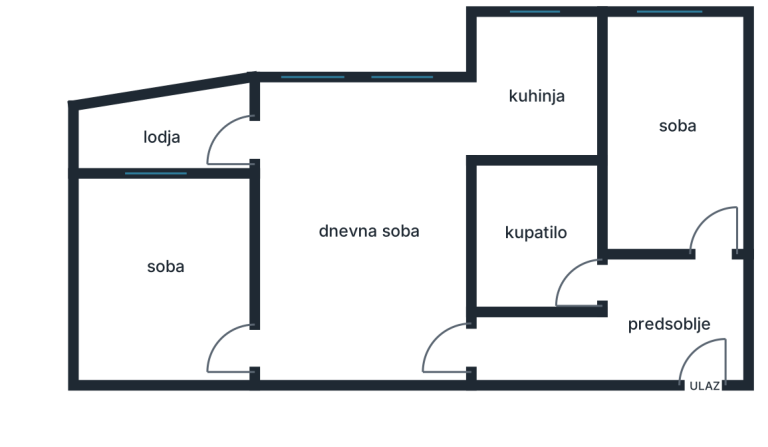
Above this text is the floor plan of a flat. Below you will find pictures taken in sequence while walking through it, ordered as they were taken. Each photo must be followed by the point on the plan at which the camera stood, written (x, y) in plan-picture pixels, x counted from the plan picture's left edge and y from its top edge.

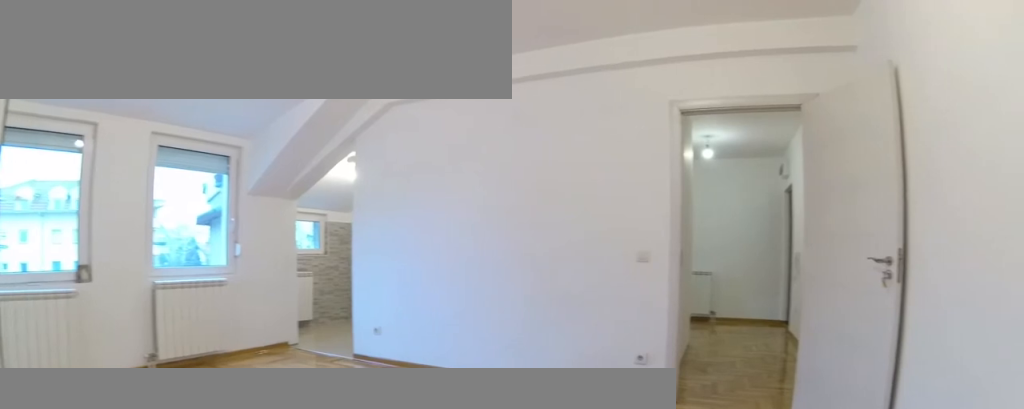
(288, 341)
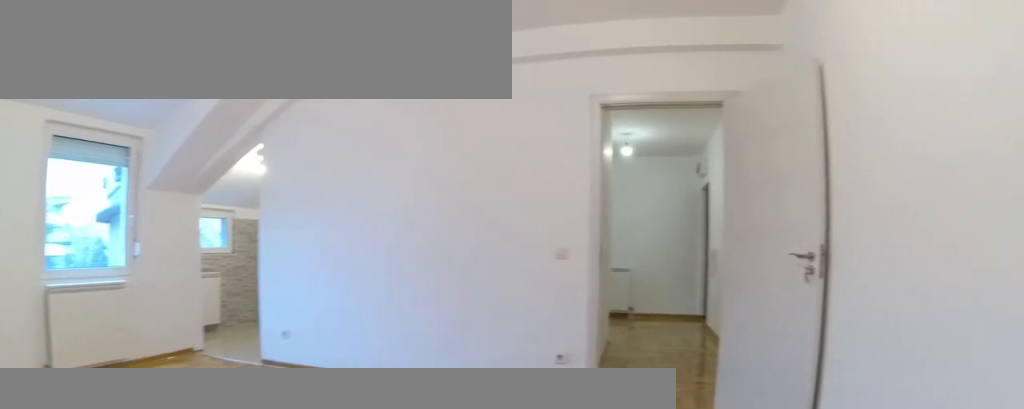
(298, 341)
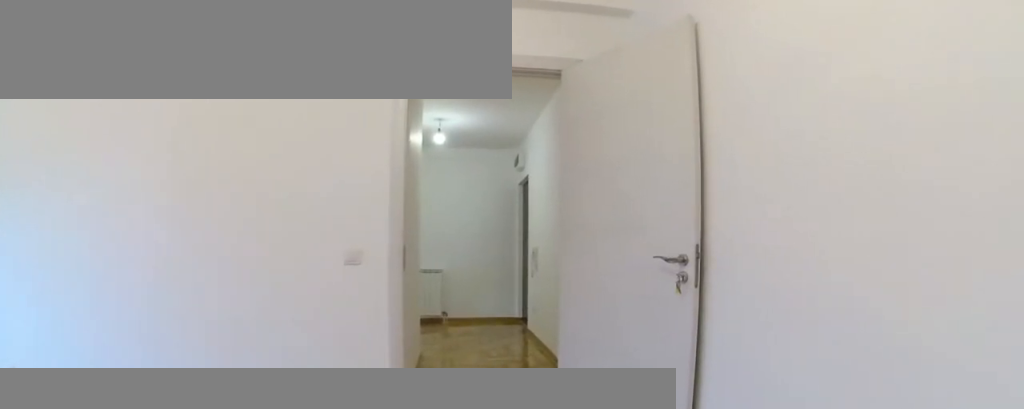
(340, 344)
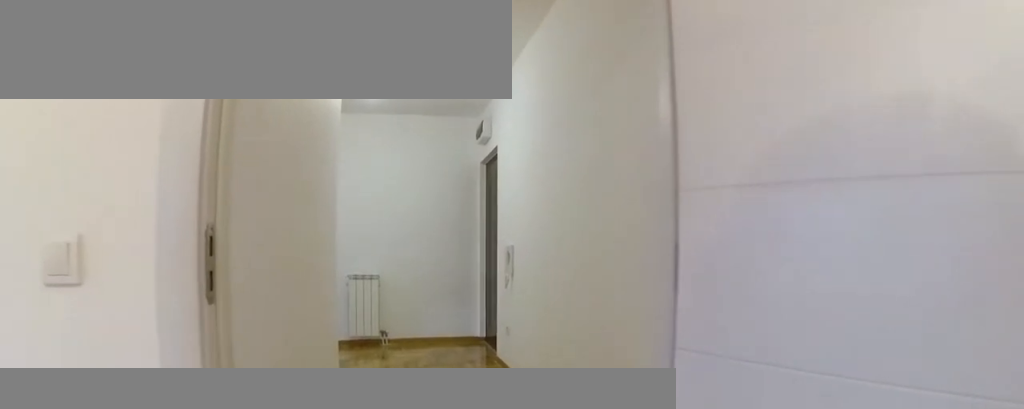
(413, 347)
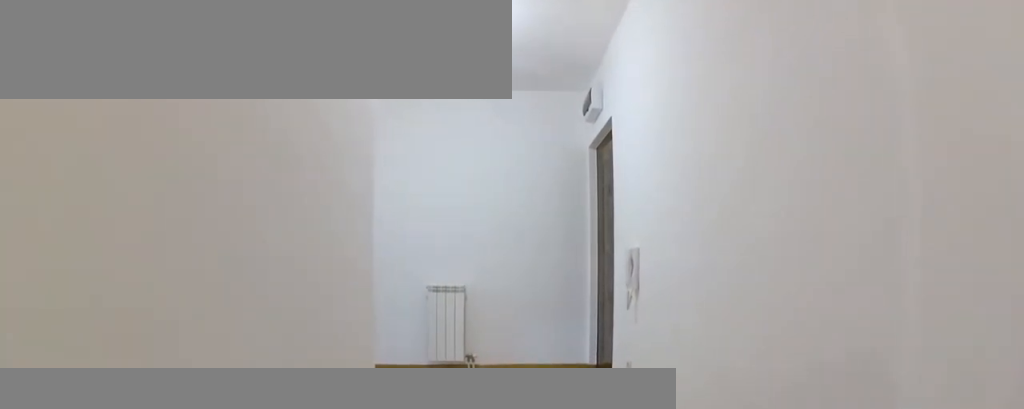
(481, 349)
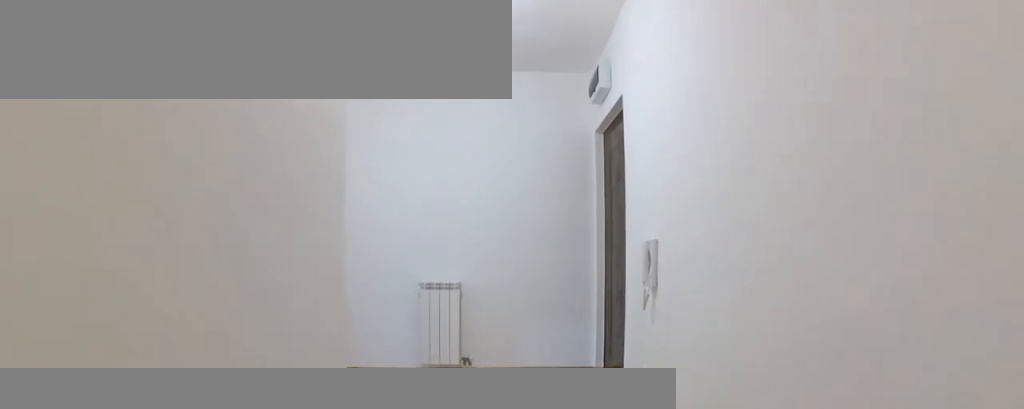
(515, 349)
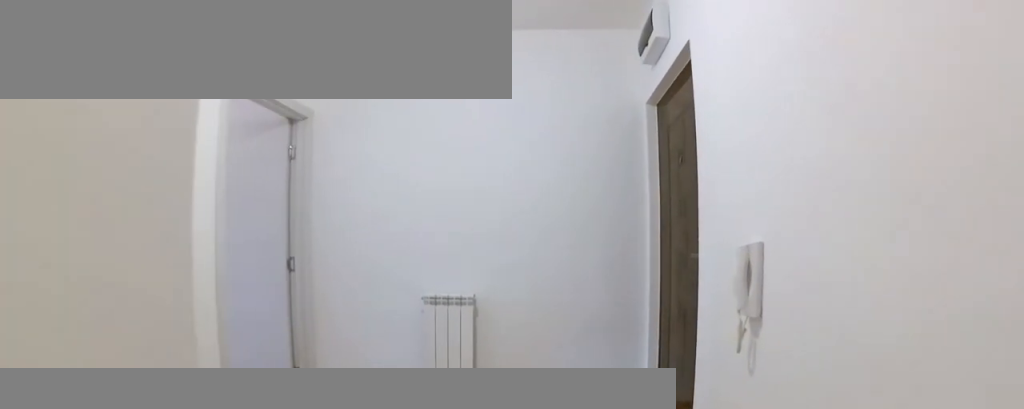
(561, 349)
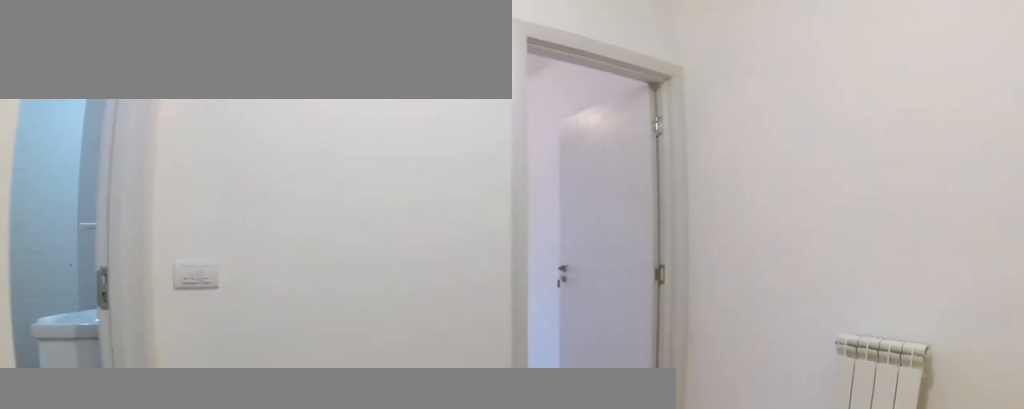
(619, 349)
